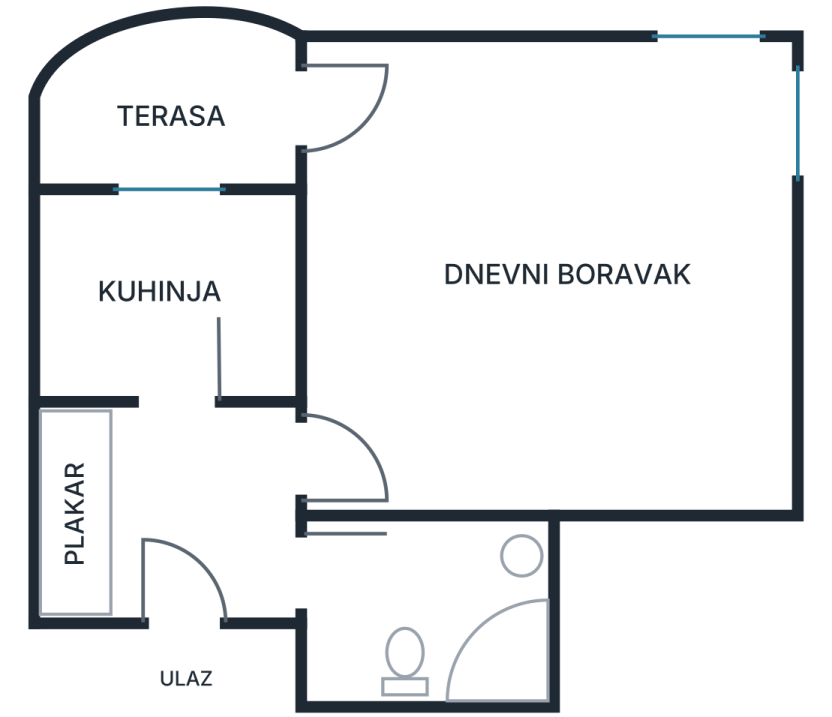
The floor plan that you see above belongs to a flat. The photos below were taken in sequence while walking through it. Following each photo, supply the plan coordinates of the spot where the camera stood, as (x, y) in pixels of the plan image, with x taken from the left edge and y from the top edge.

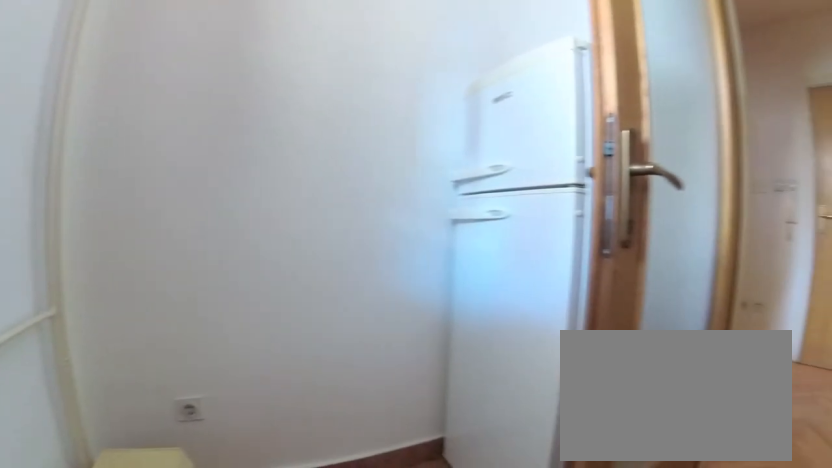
(159, 256)
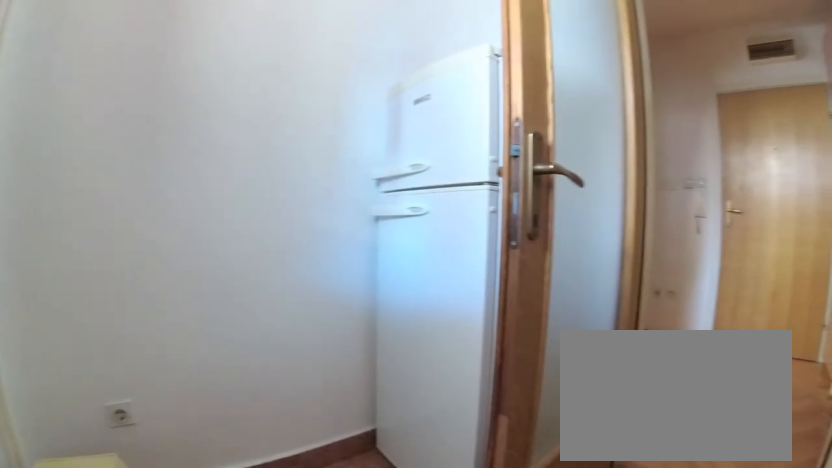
(164, 249)
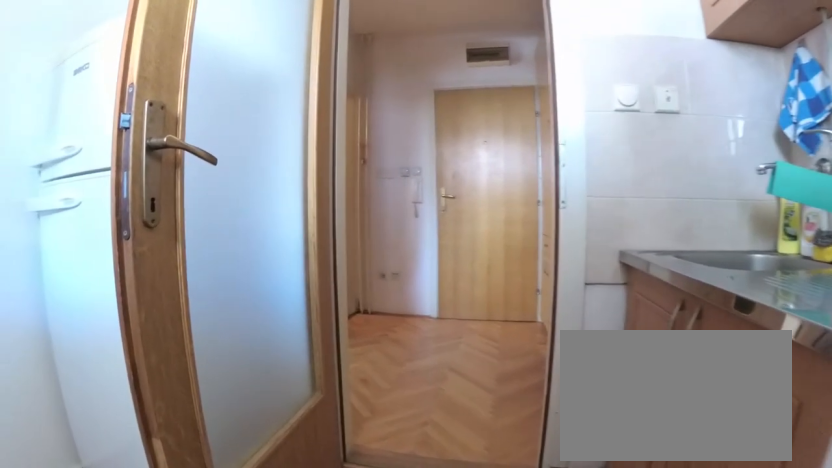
(188, 259)
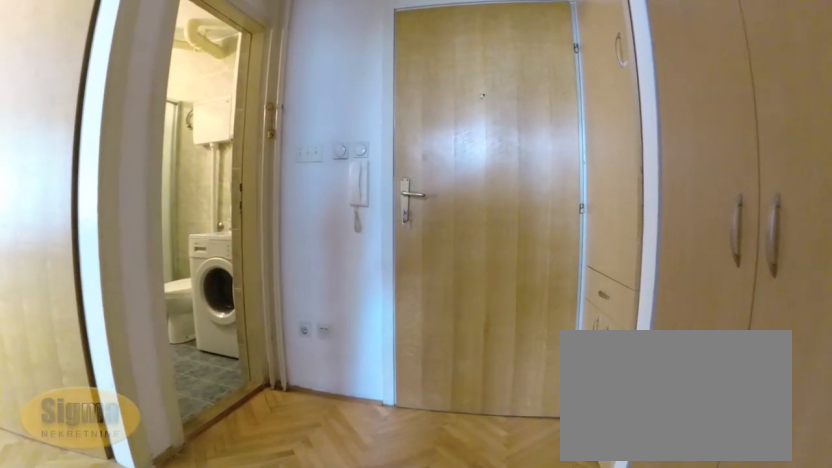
(188, 410)
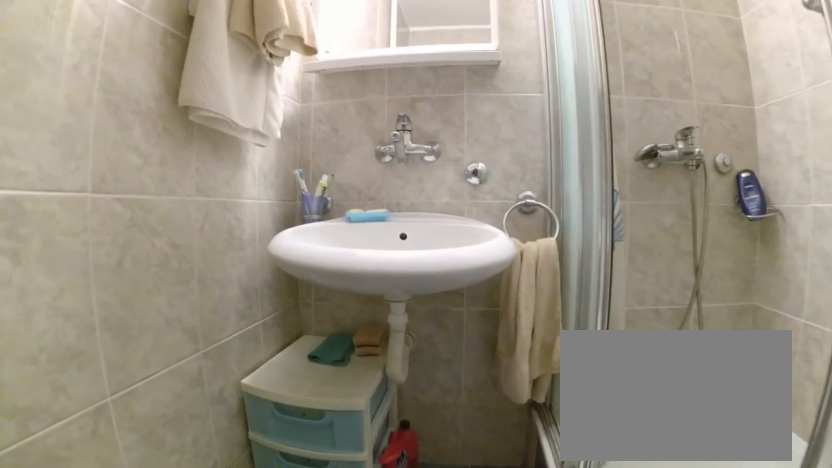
(424, 561)
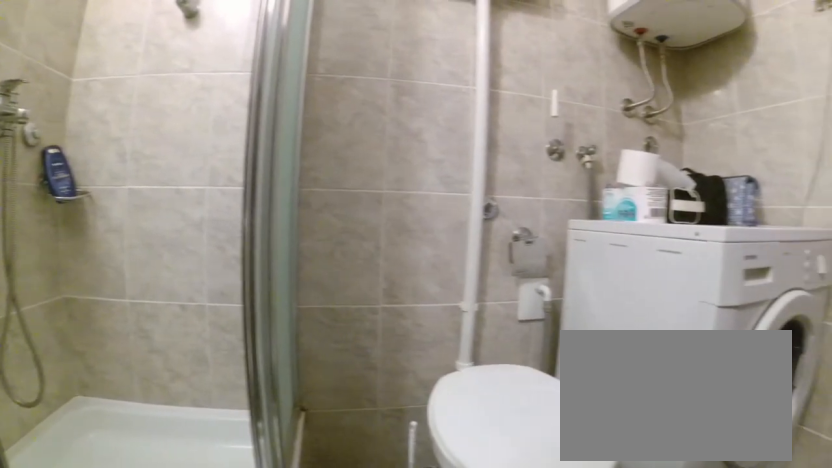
(508, 529)
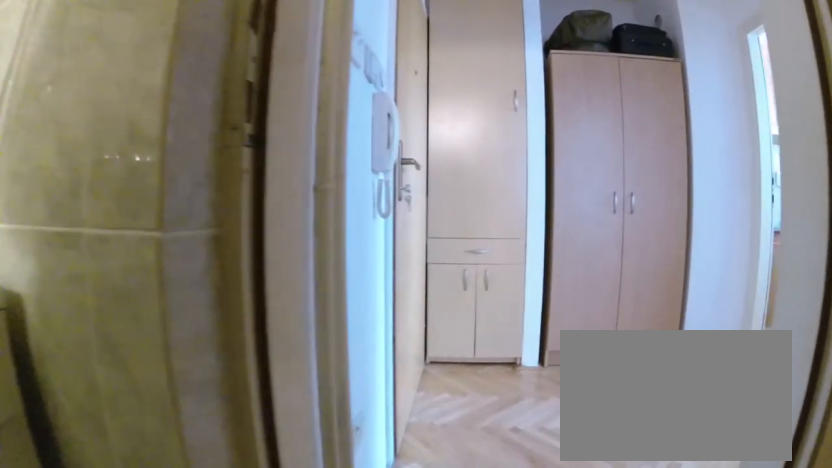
(385, 557)
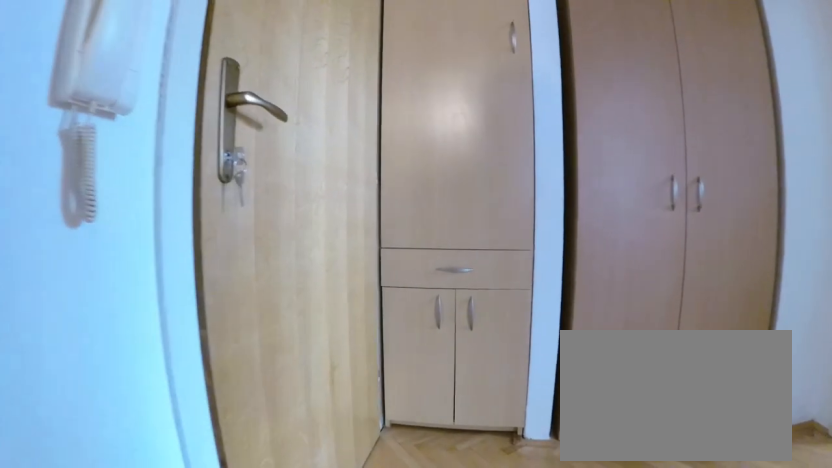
(283, 557)
